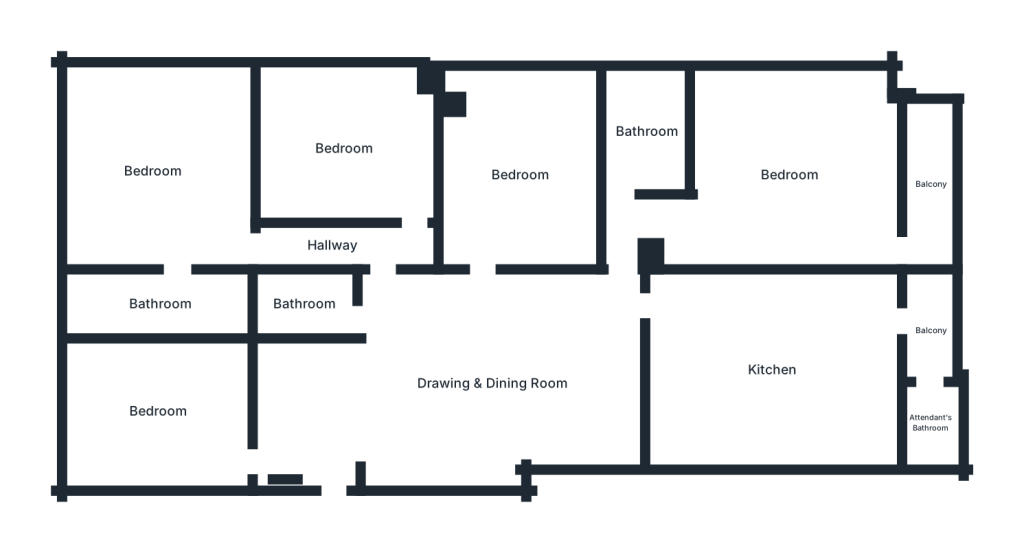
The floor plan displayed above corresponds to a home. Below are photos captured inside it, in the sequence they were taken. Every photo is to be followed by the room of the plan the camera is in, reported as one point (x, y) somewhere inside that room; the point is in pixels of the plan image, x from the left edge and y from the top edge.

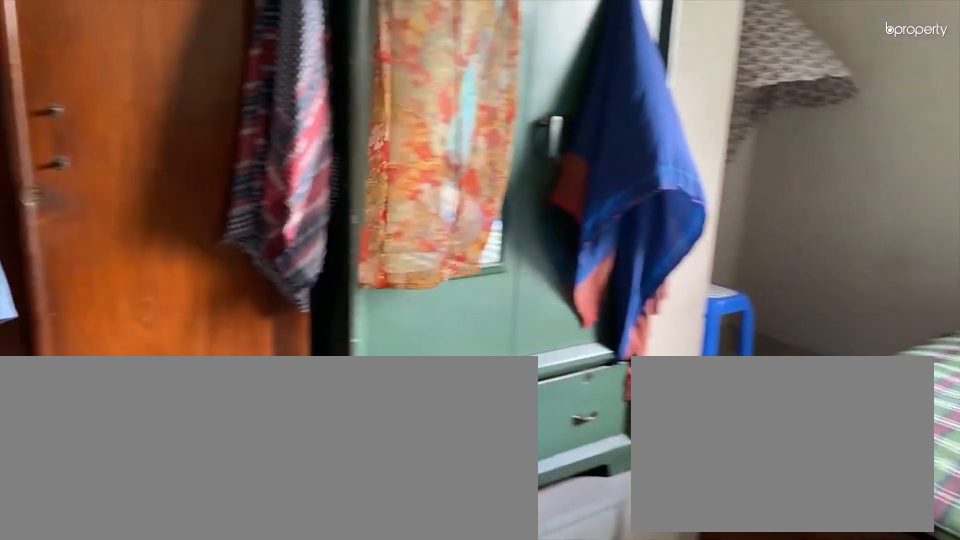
(517, 178)
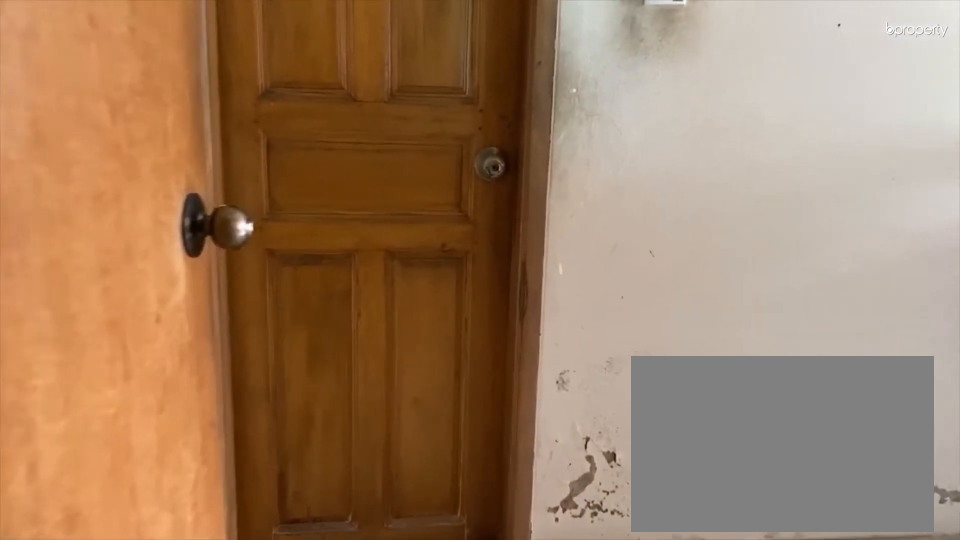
(649, 219)
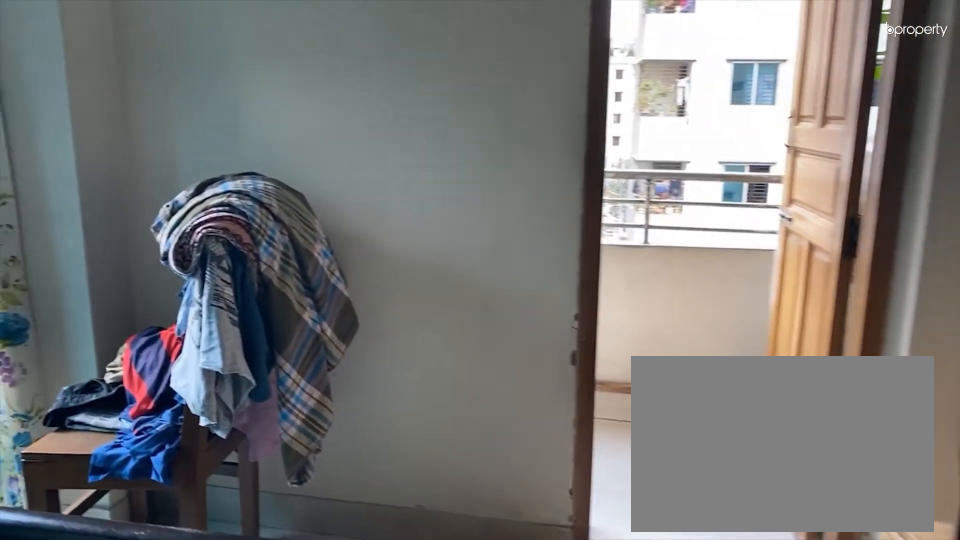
(785, 178)
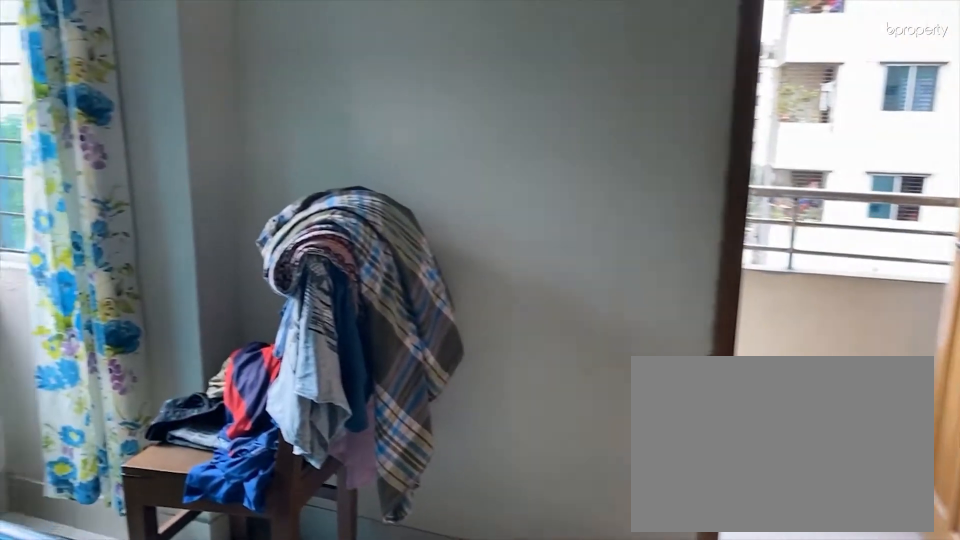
(785, 178)
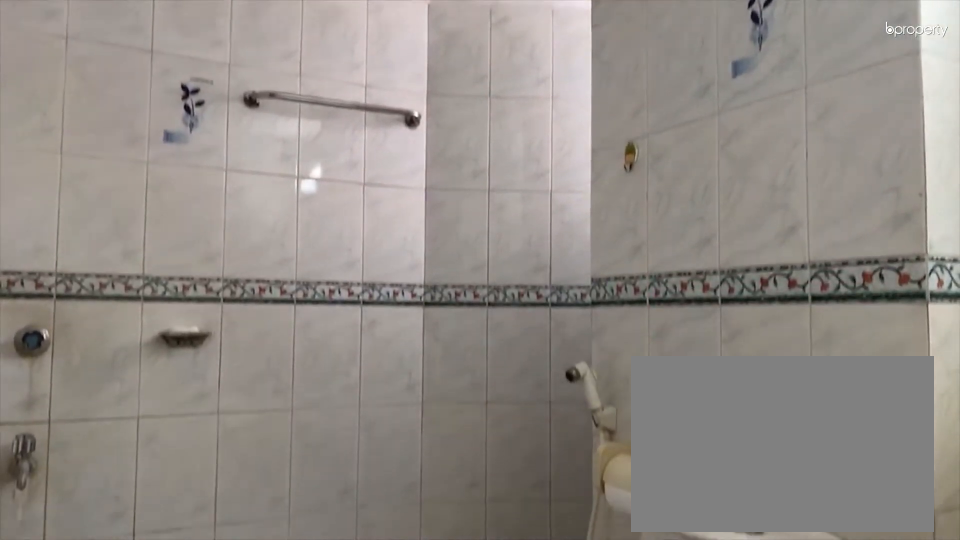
(653, 133)
